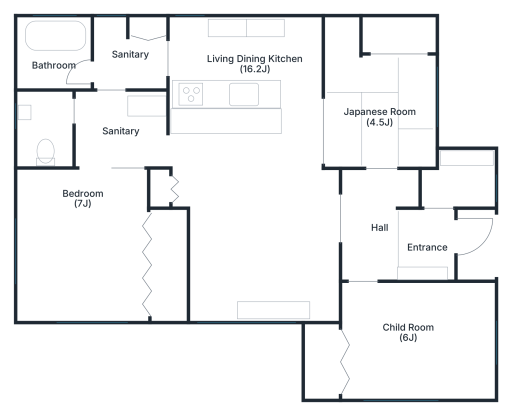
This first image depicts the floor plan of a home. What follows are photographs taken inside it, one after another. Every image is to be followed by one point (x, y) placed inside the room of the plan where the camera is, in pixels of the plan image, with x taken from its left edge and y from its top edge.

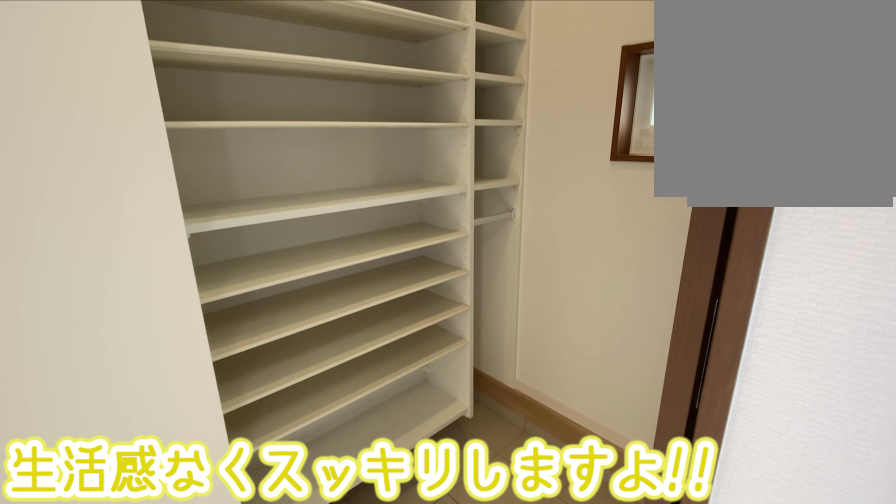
(460, 182)
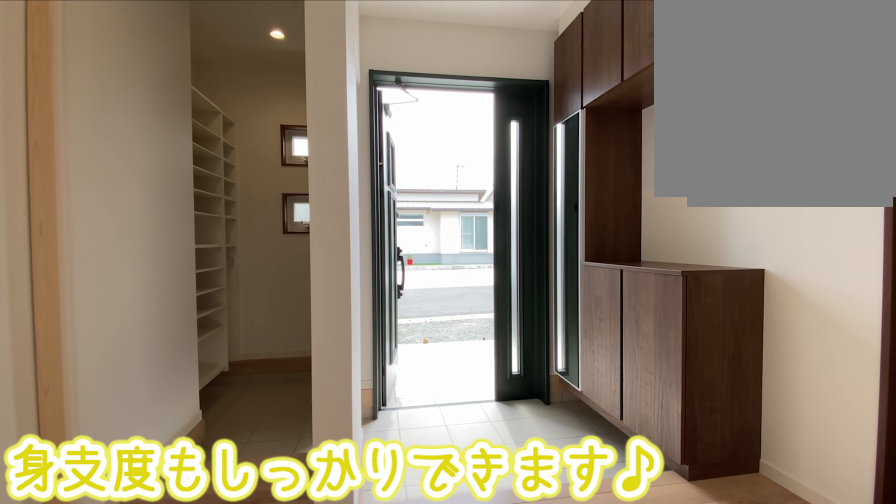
(425, 241)
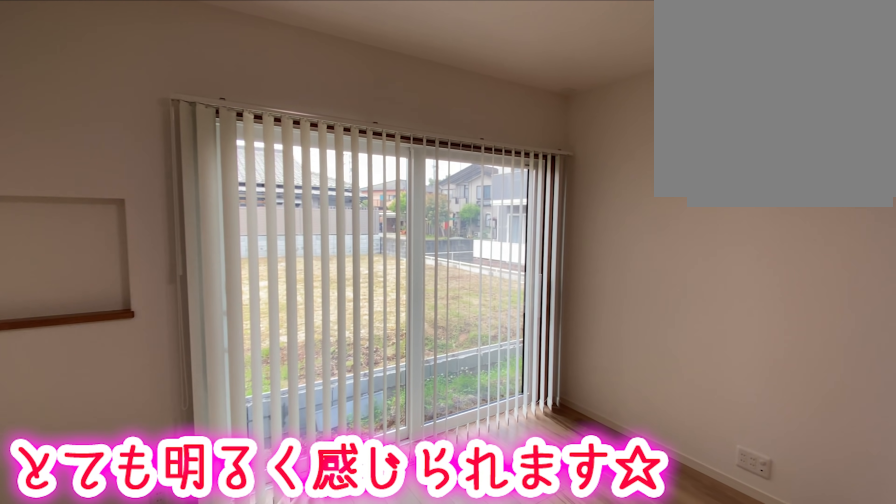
(257, 216)
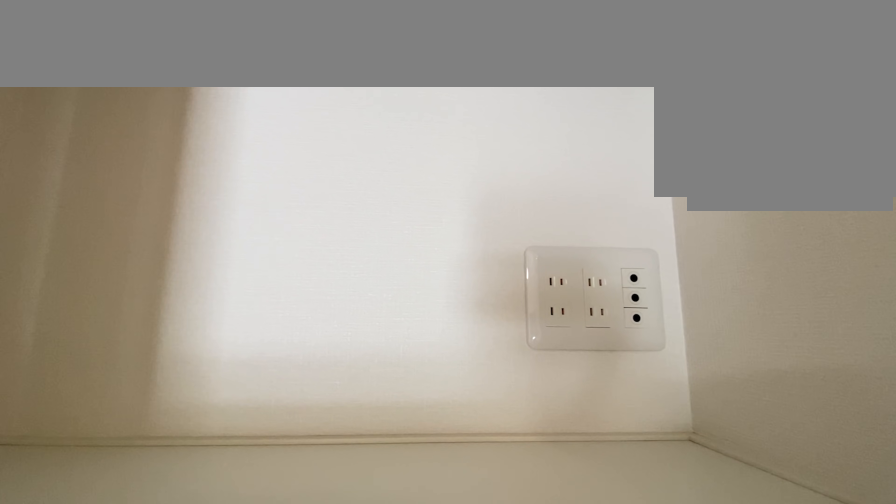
(257, 216)
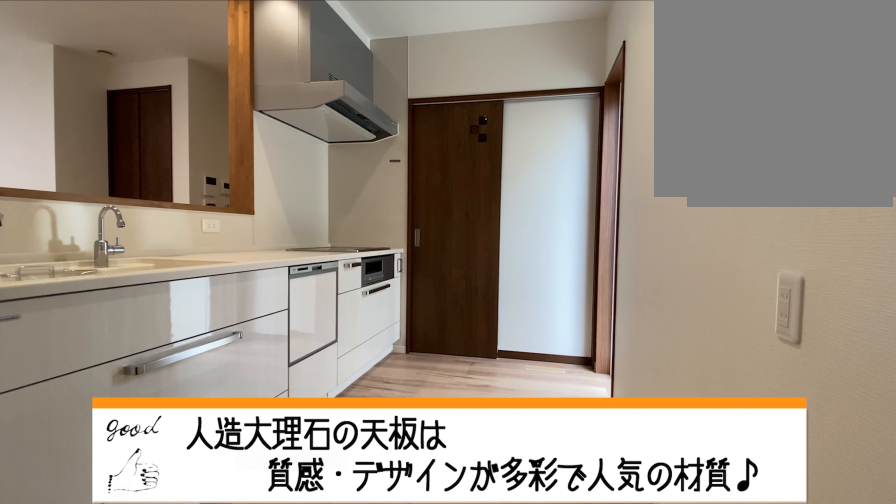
(228, 61)
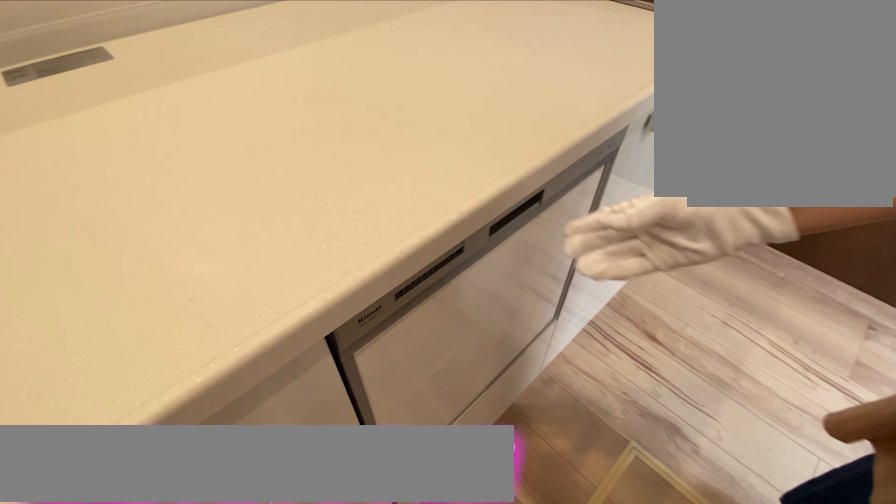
(228, 61)
